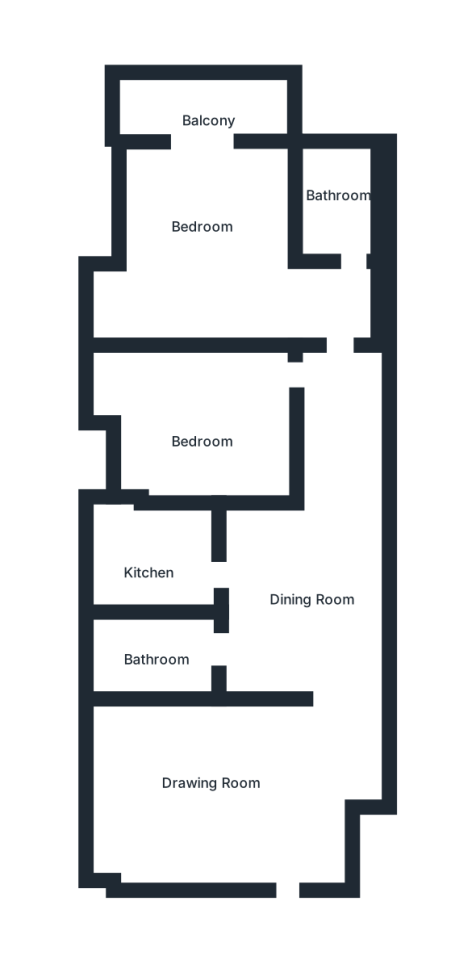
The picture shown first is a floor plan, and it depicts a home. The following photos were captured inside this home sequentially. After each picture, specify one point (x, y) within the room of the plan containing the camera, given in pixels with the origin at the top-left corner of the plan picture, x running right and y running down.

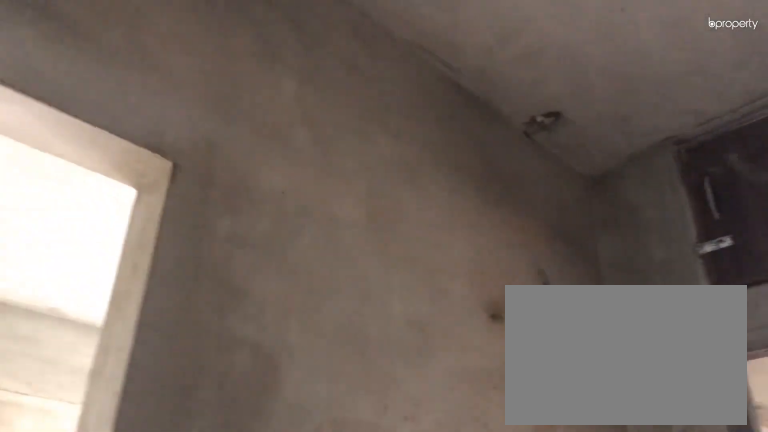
(280, 609)
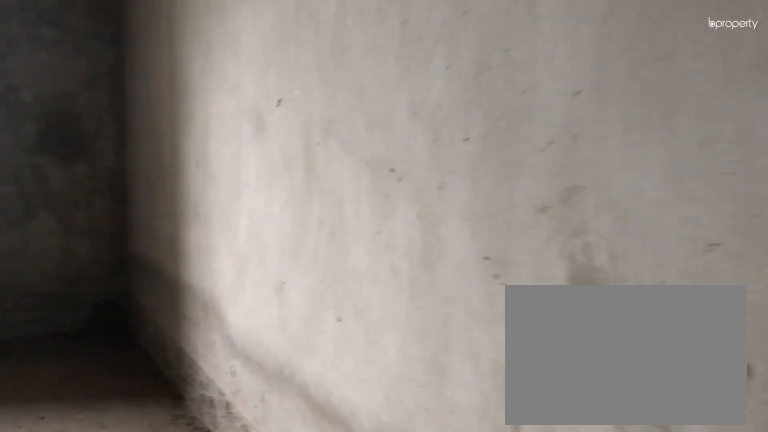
(222, 407)
